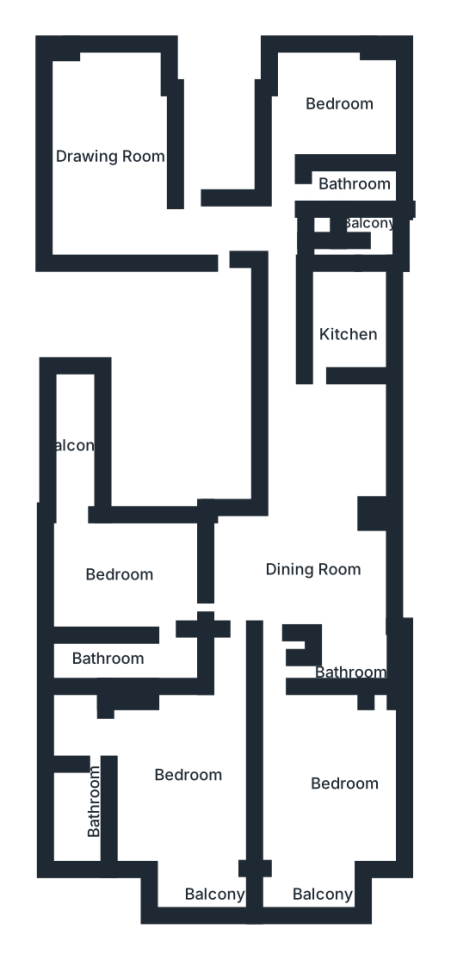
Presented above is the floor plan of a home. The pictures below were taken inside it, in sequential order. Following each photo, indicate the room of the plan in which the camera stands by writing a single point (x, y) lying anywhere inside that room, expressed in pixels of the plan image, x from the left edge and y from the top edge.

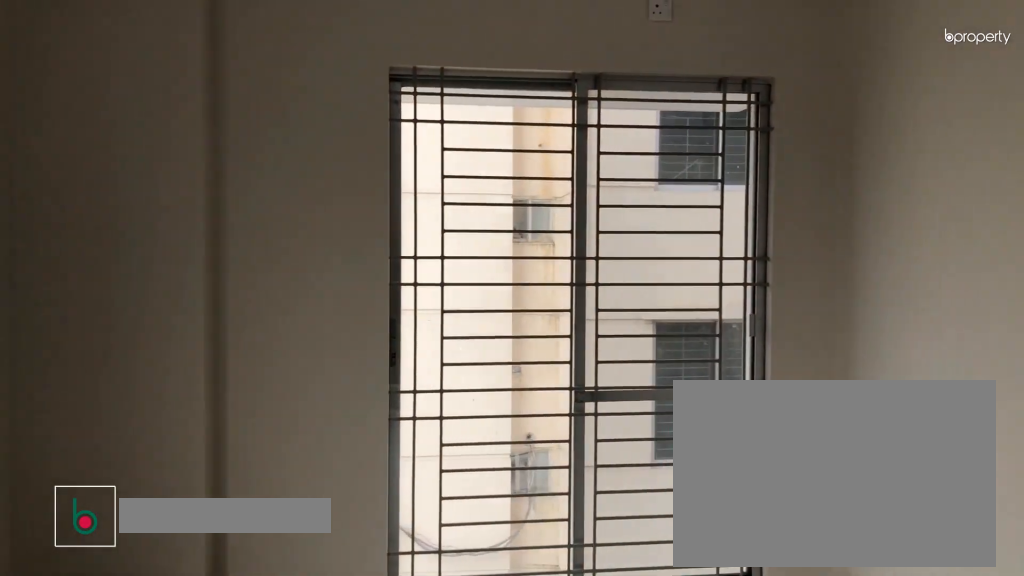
(112, 181)
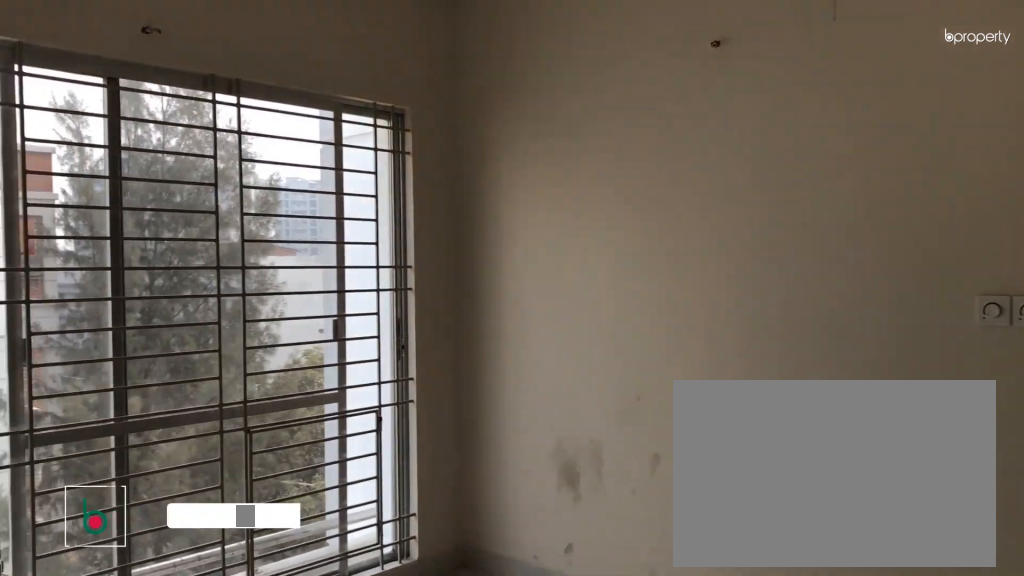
(294, 525)
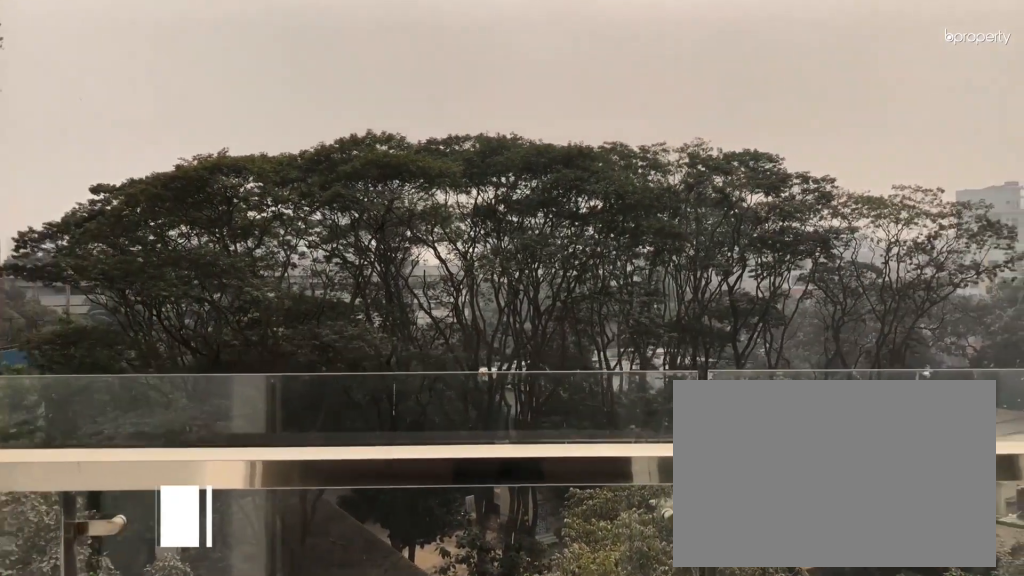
(178, 894)
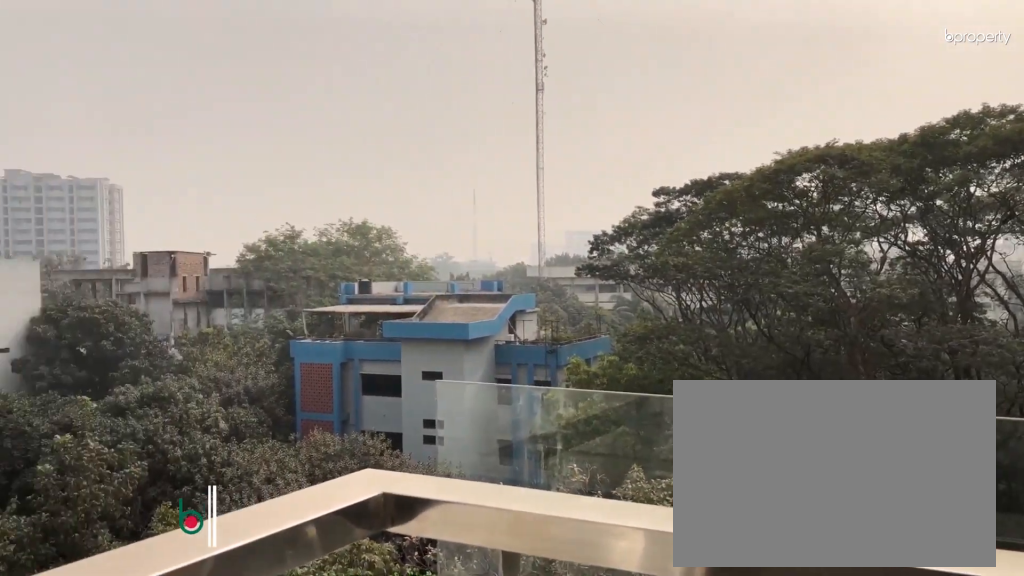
(305, 886)
